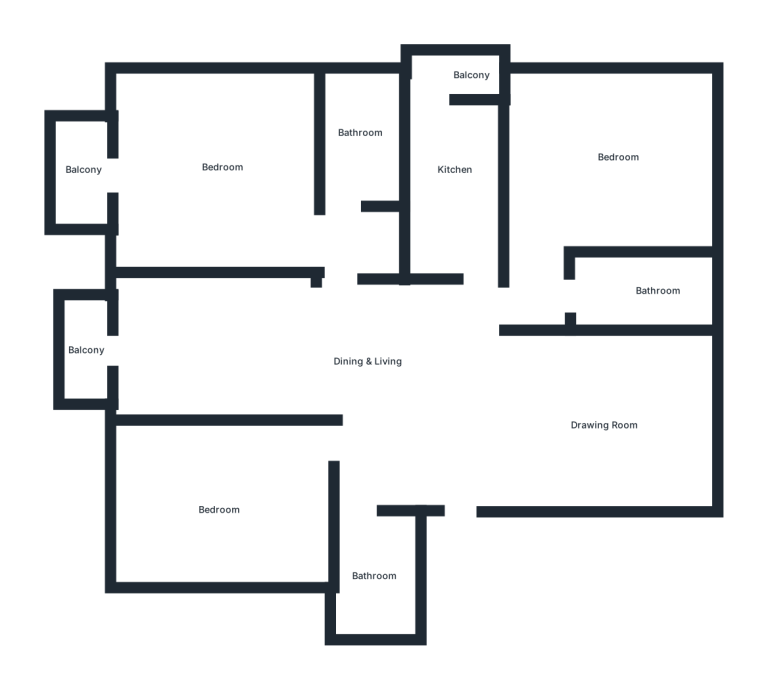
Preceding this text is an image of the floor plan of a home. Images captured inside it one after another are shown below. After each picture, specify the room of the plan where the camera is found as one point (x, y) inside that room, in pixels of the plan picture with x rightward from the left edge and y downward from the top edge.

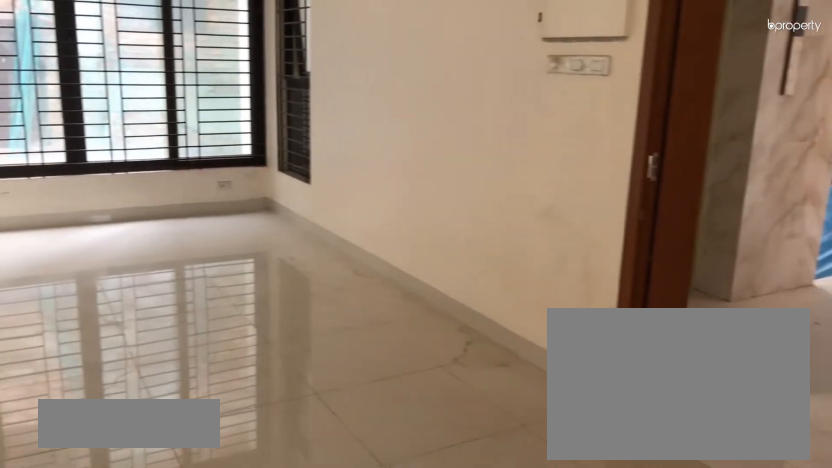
(602, 421)
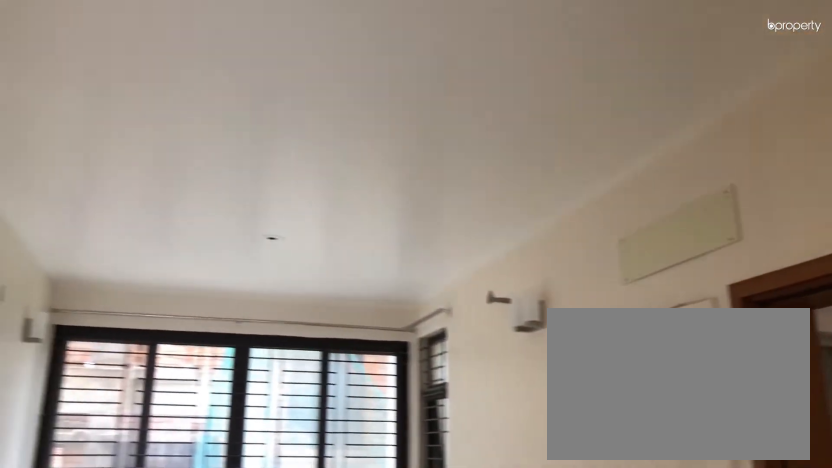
(602, 421)
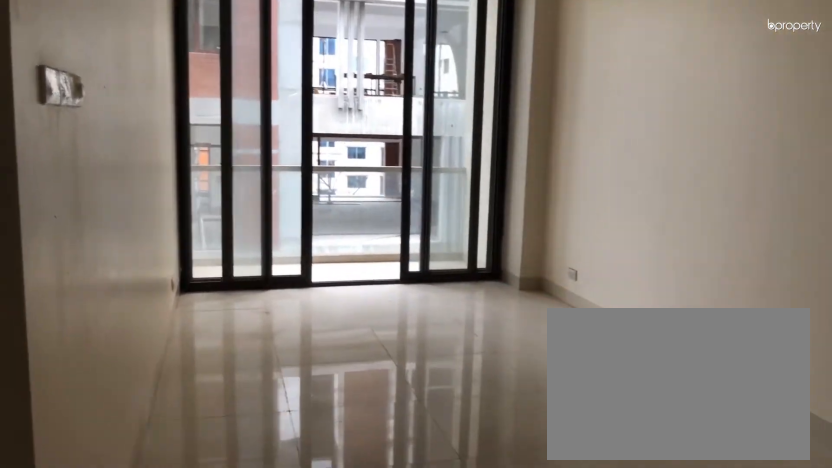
(211, 359)
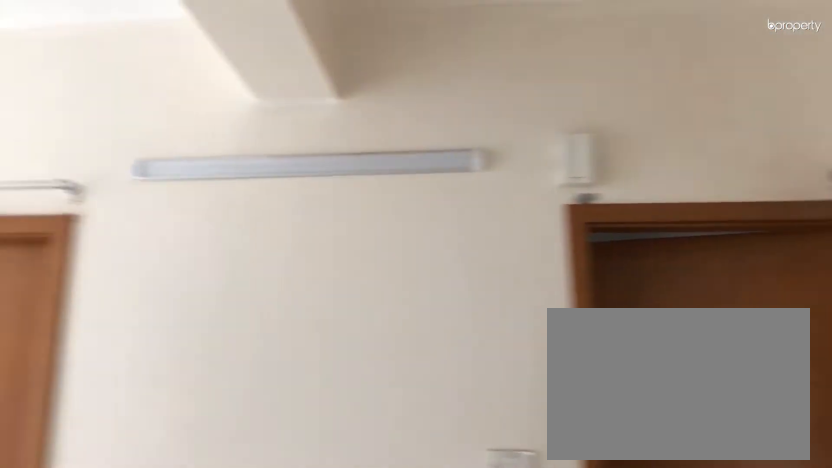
(411, 387)
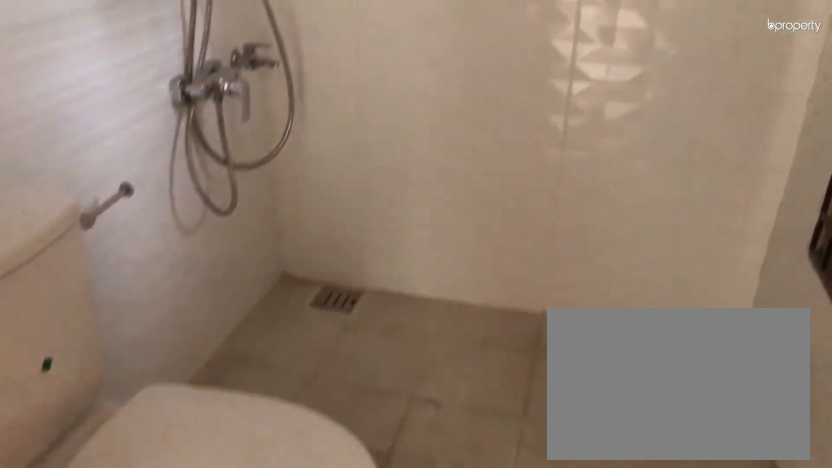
(371, 577)
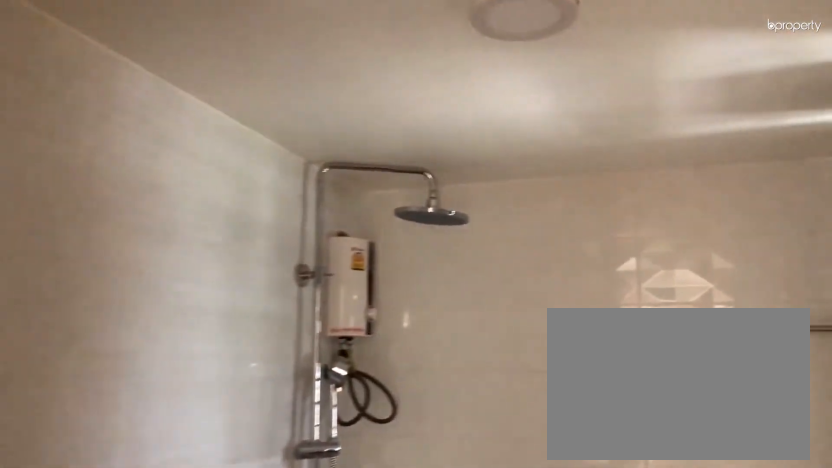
(371, 577)
